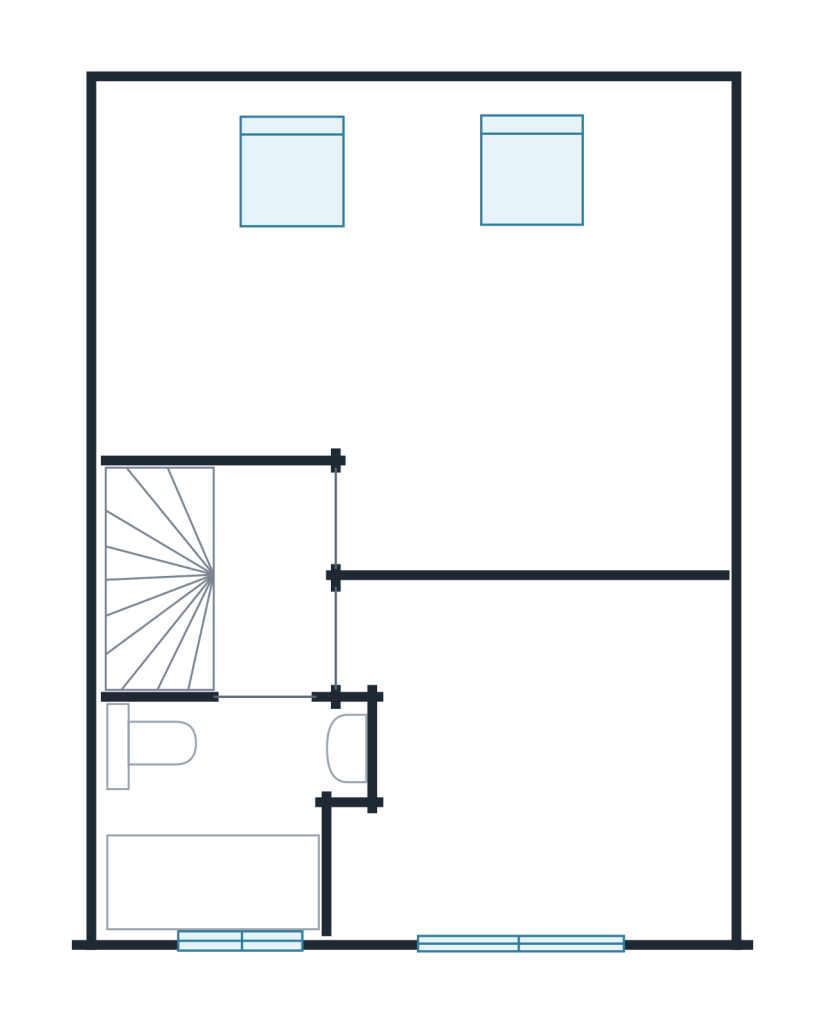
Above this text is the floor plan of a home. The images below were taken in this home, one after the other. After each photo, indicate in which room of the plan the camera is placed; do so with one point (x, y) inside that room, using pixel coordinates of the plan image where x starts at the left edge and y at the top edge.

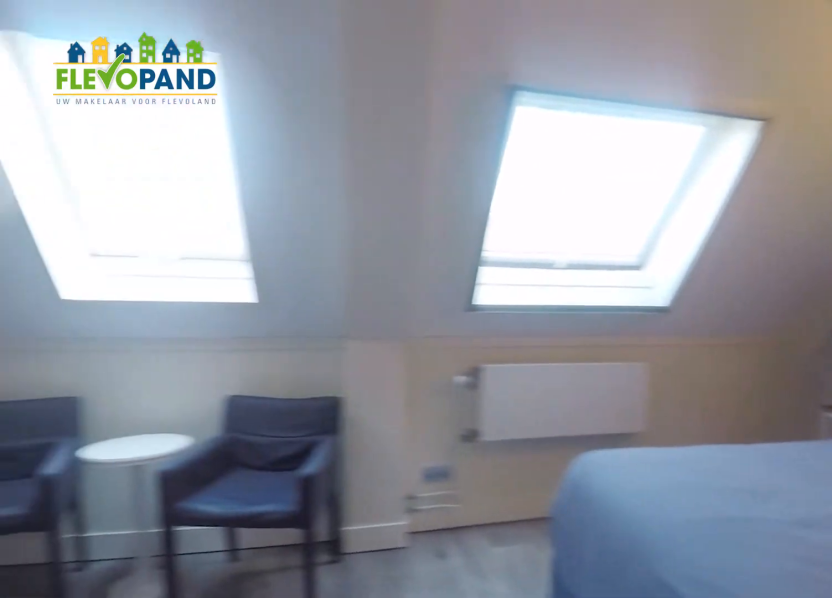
(396, 276)
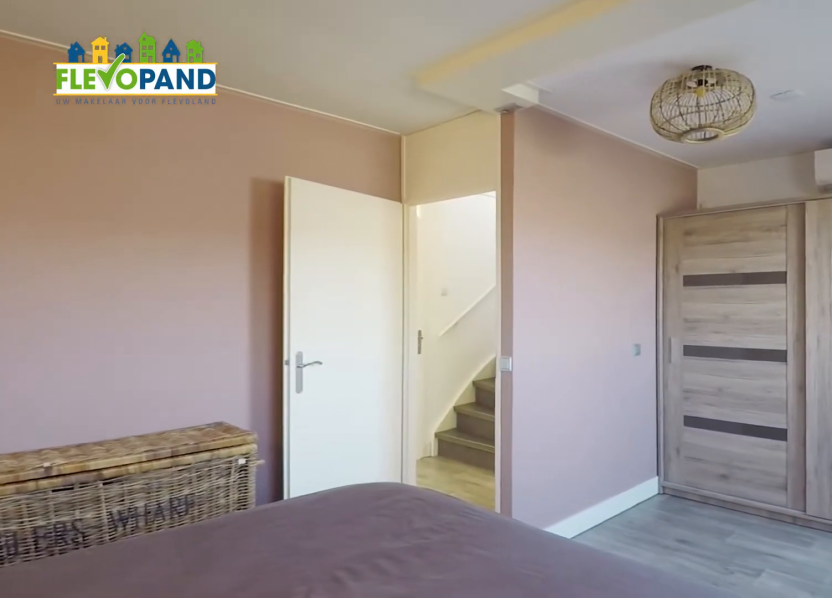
(396, 276)
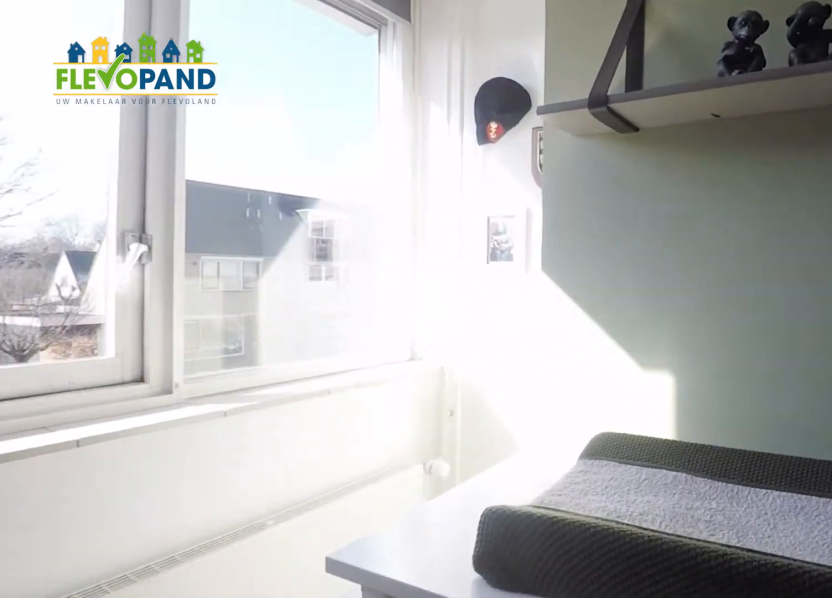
(535, 758)
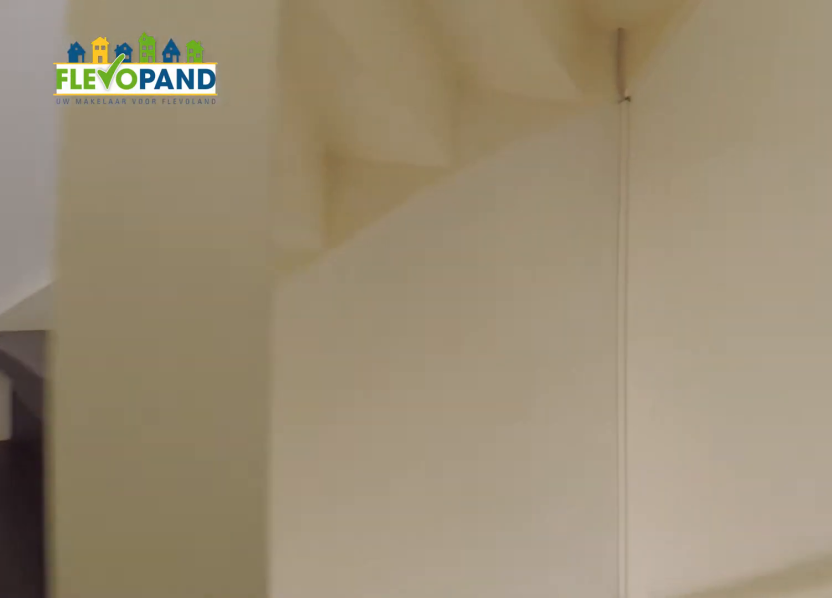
(270, 578)
